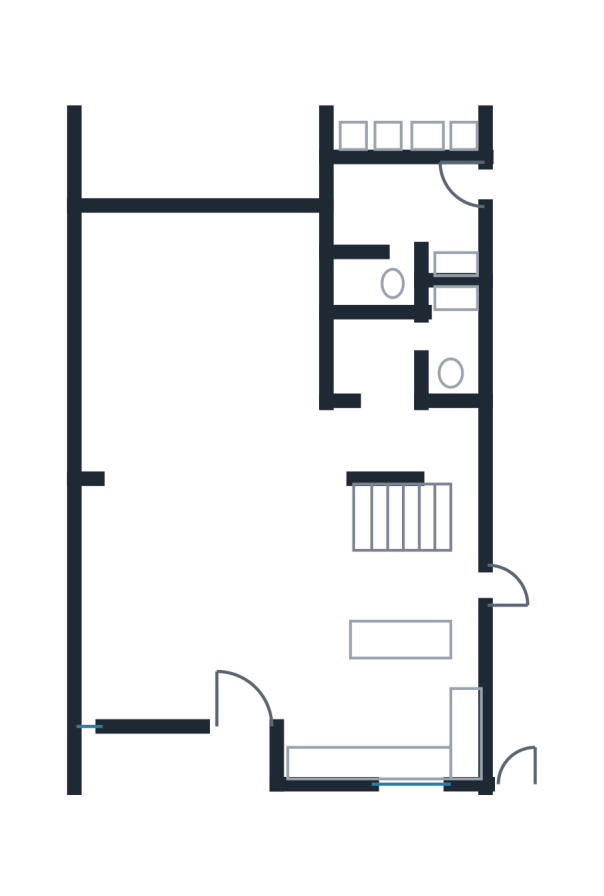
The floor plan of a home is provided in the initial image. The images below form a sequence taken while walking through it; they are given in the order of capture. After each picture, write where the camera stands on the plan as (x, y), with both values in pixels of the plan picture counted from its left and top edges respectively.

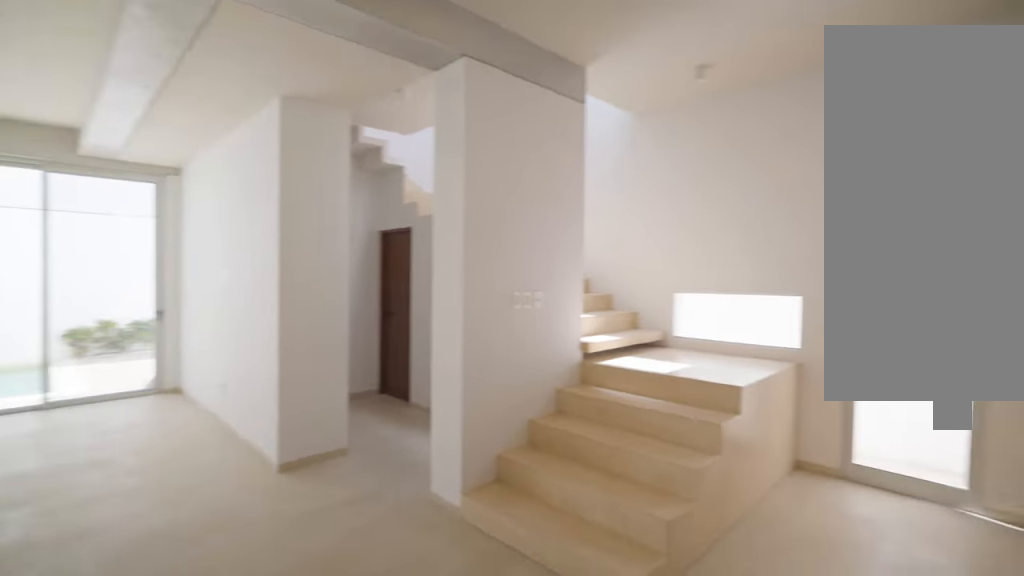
(223, 691)
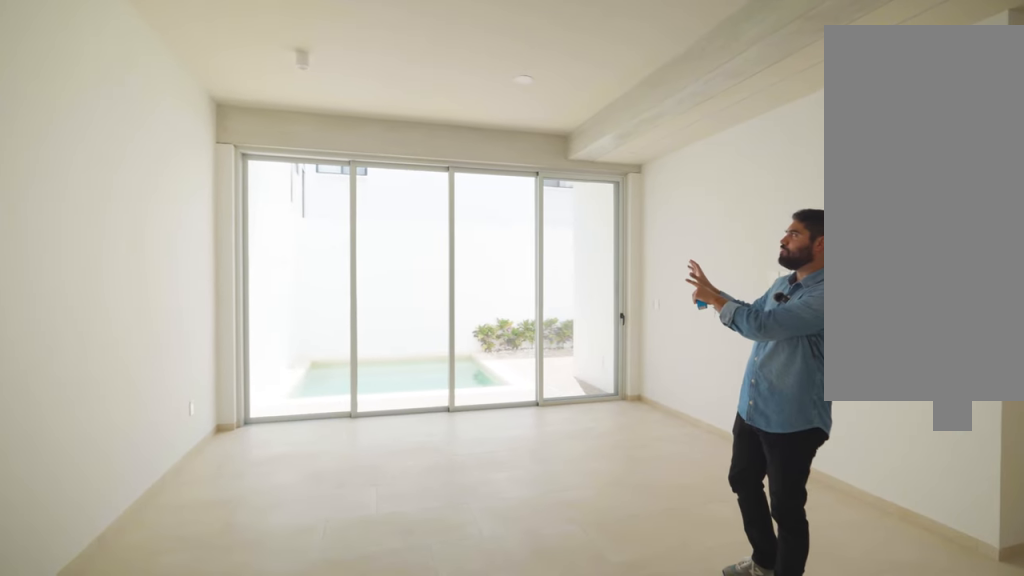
(162, 492)
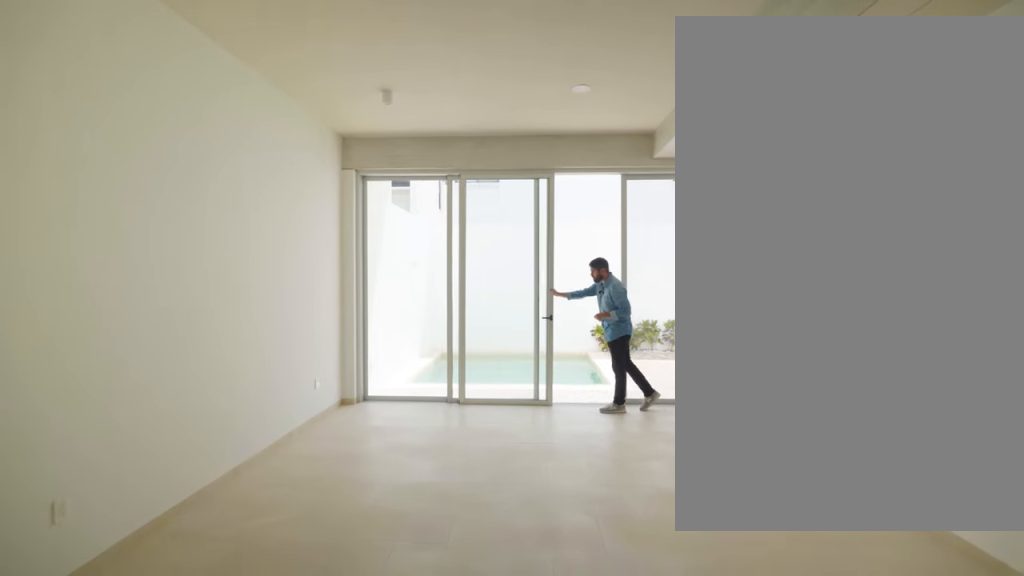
(162, 492)
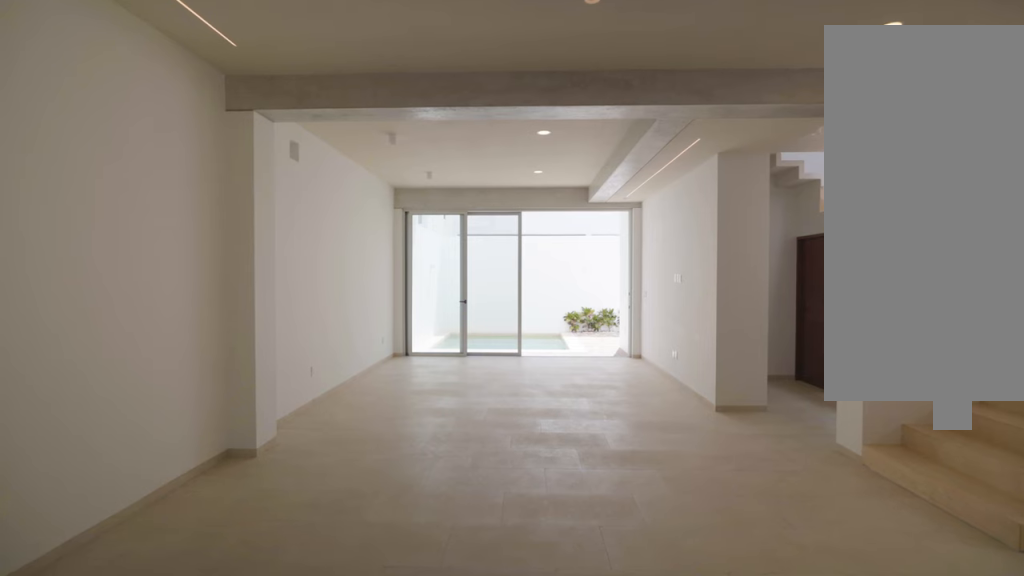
(199, 591)
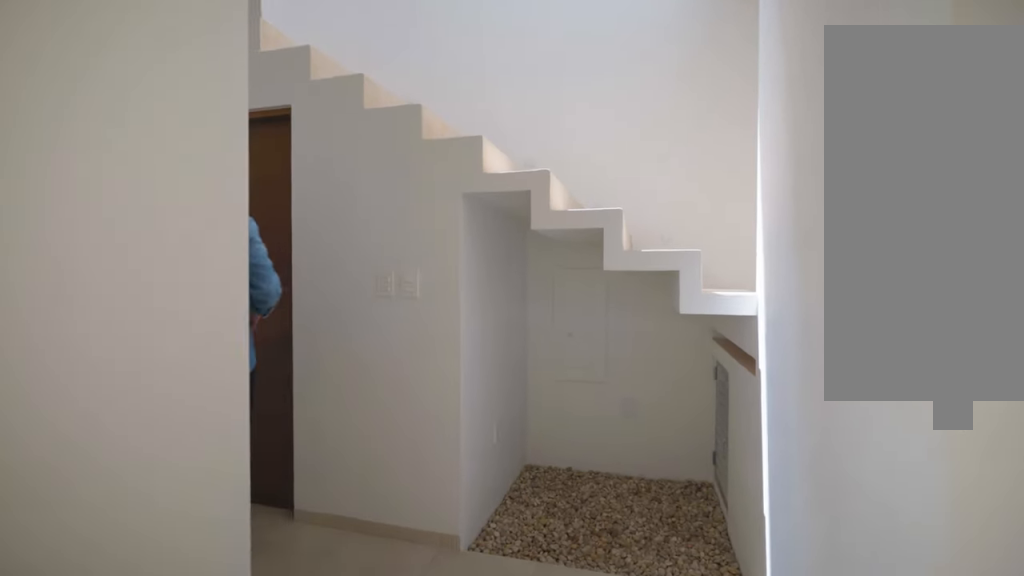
(328, 461)
